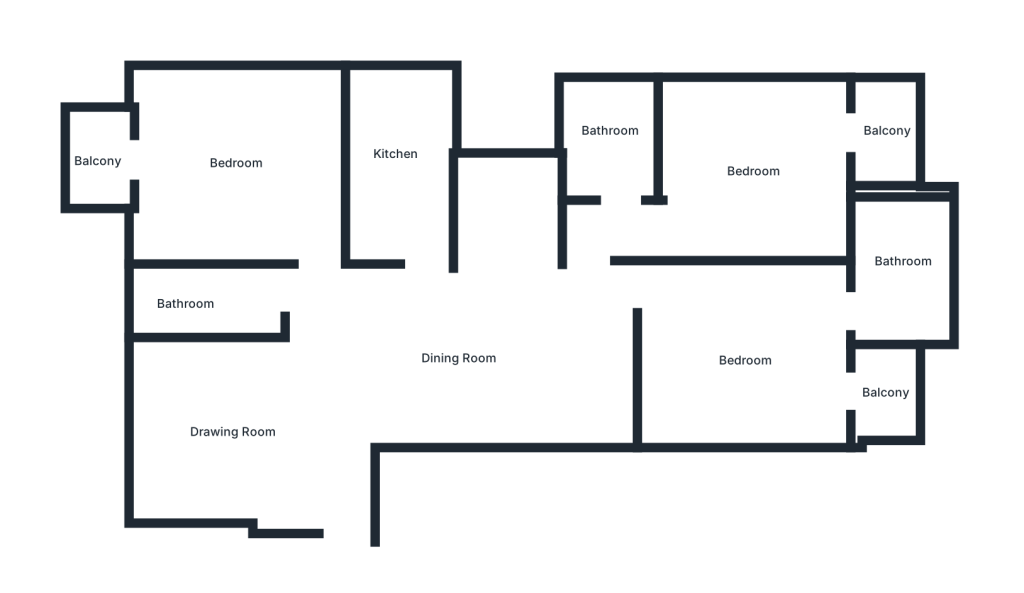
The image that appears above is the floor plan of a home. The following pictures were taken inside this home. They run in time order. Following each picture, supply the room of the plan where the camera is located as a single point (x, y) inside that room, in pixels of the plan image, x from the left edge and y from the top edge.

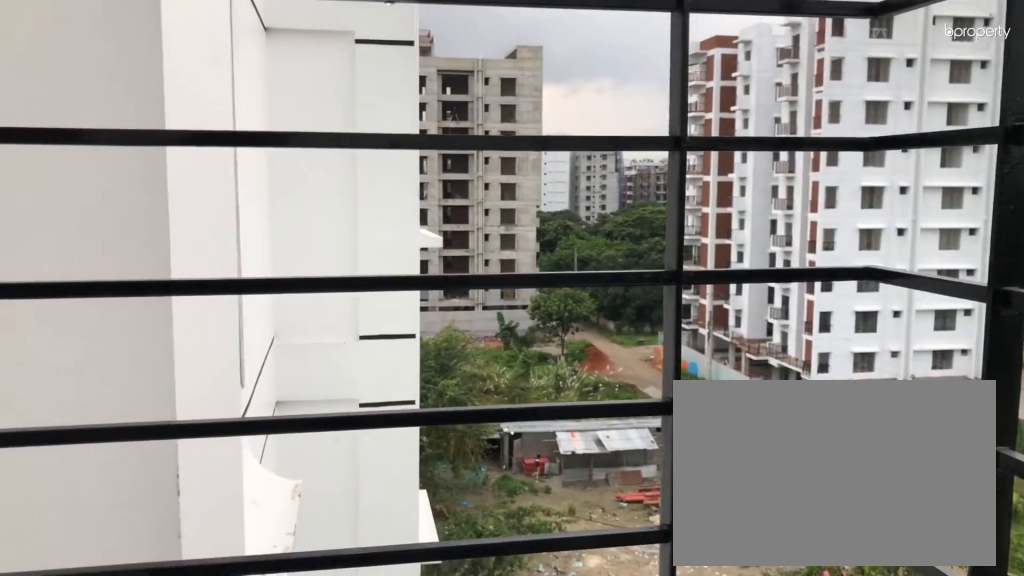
(94, 161)
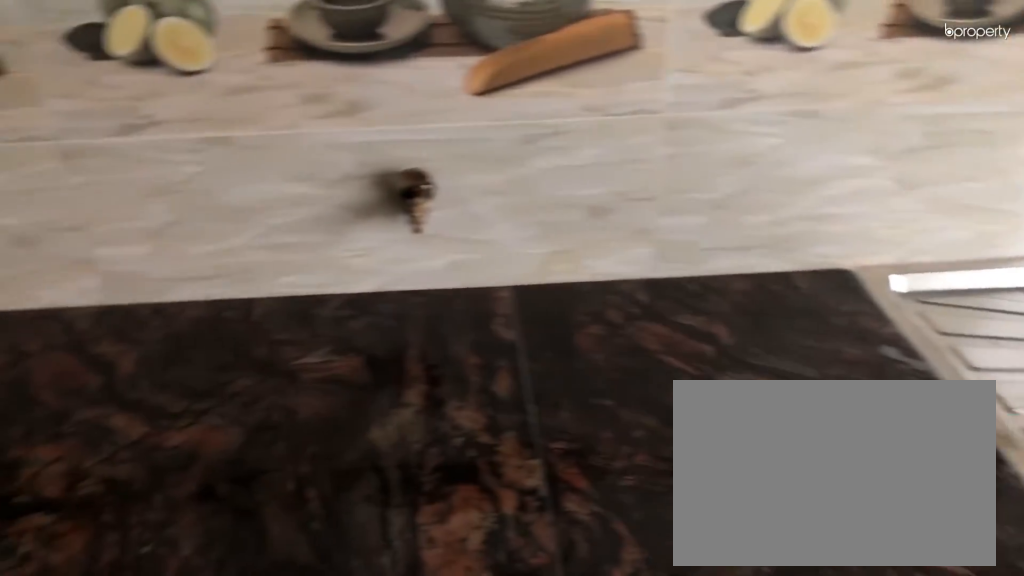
(396, 165)
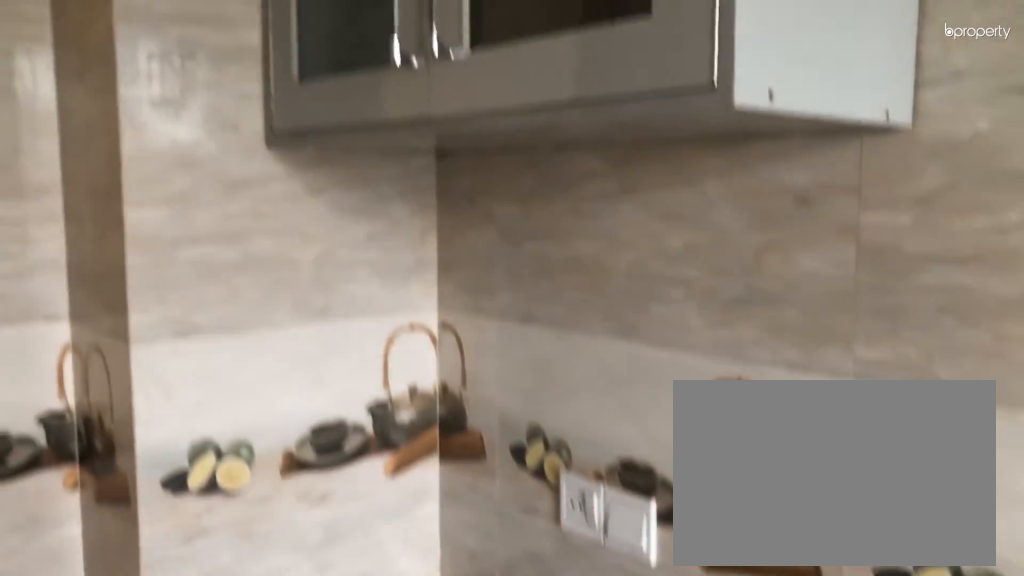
(396, 165)
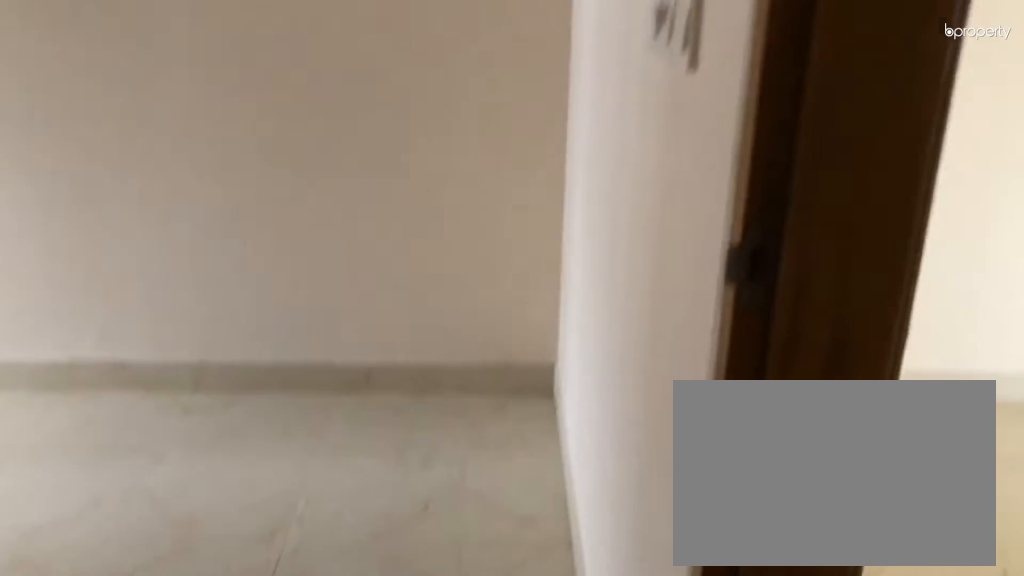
(755, 364)
